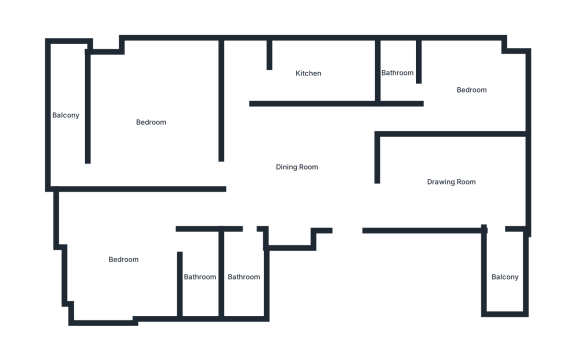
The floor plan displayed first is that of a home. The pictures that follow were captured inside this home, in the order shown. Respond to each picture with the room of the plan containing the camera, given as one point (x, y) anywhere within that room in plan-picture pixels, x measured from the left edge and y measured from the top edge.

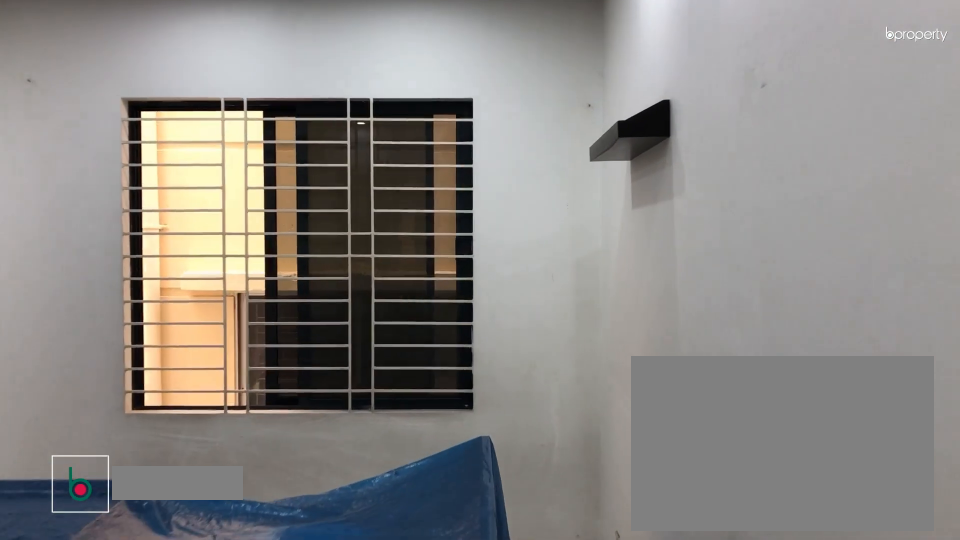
(473, 90)
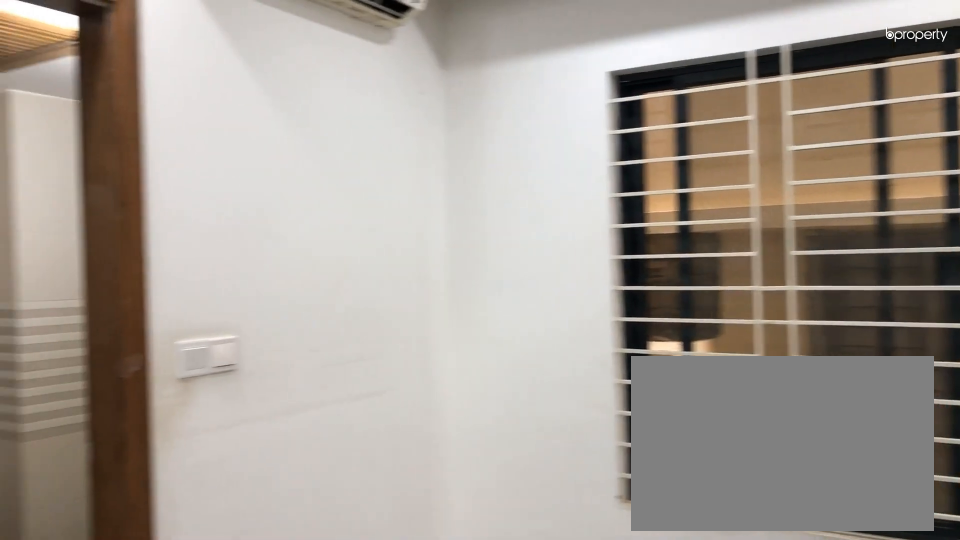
(473, 90)
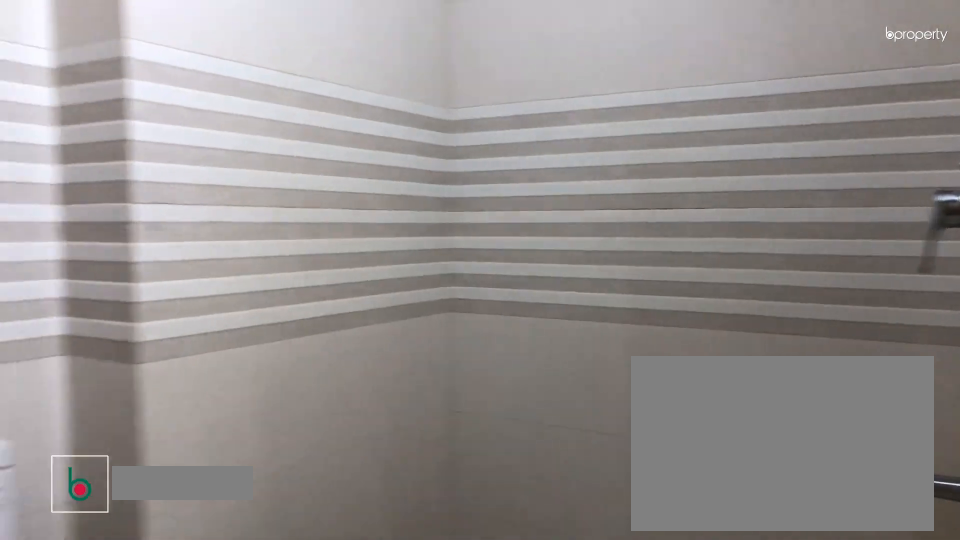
(397, 72)
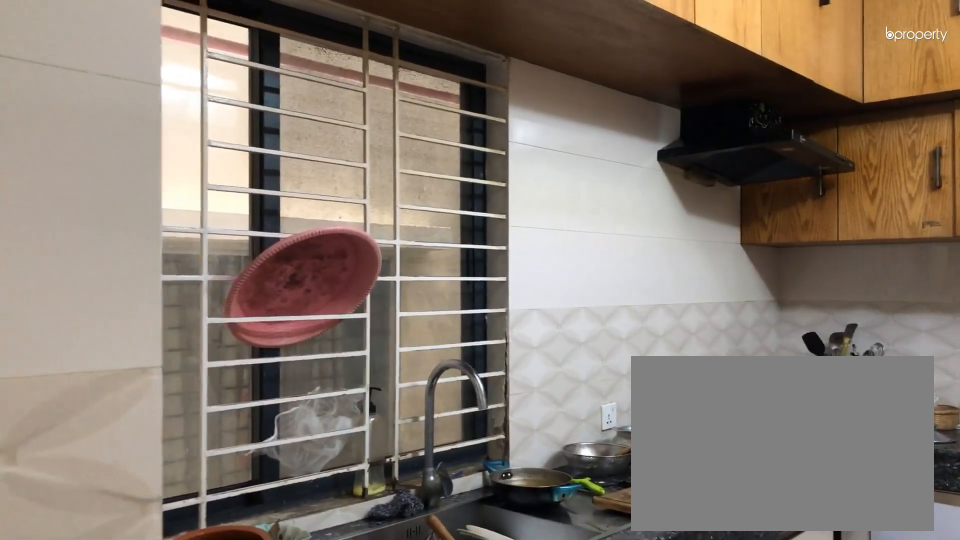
(308, 72)
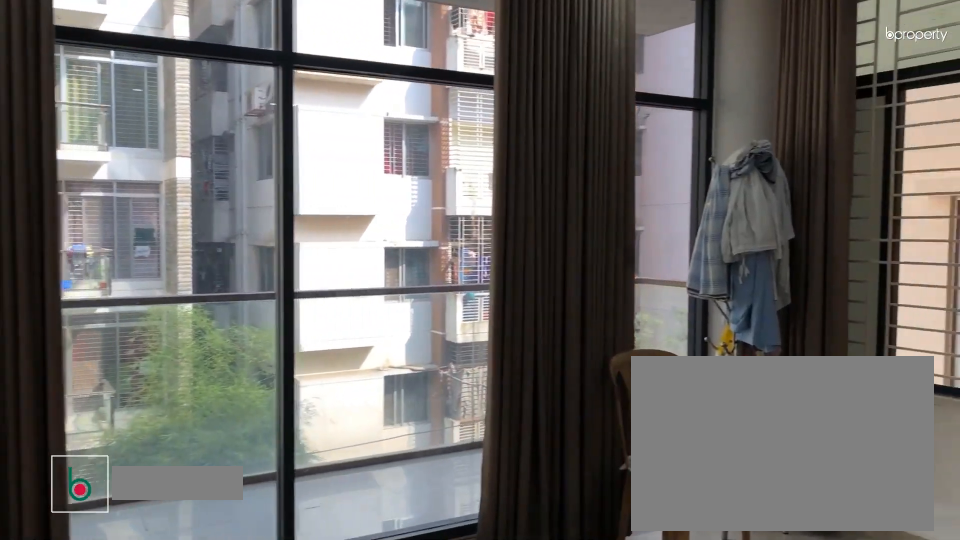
(151, 122)
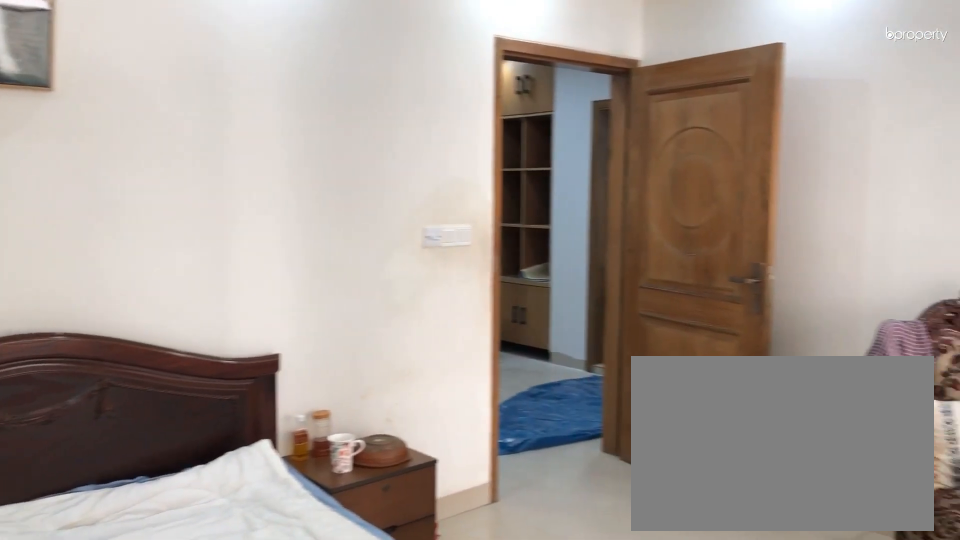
(151, 122)
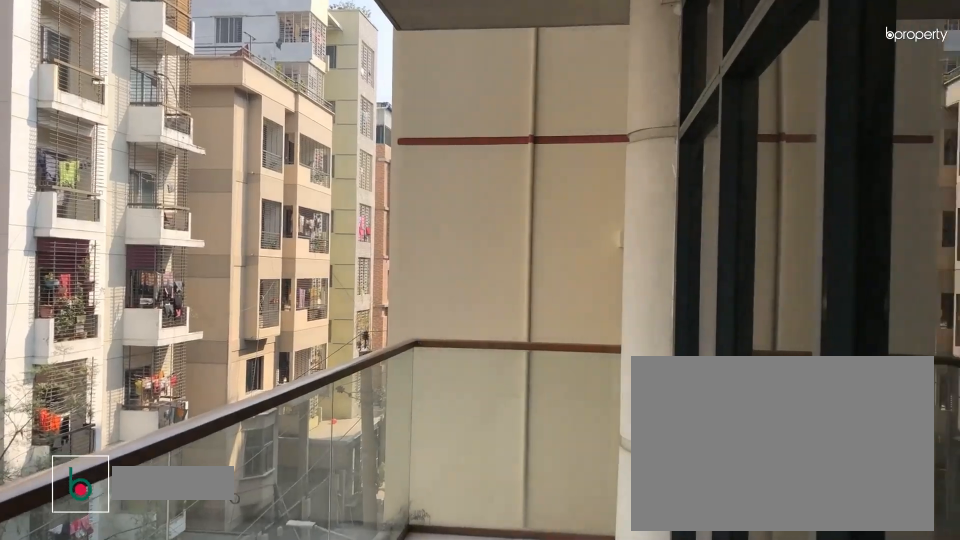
(67, 115)
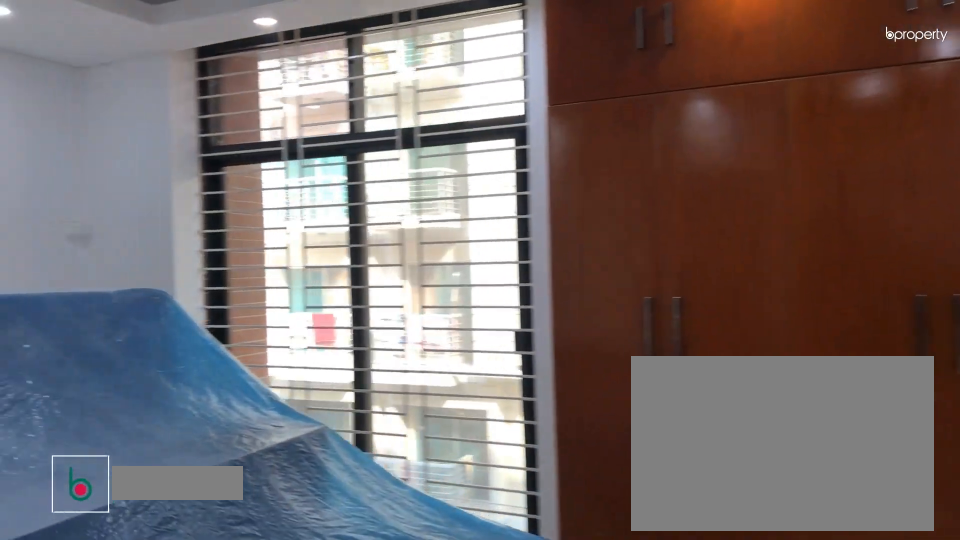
(124, 260)
